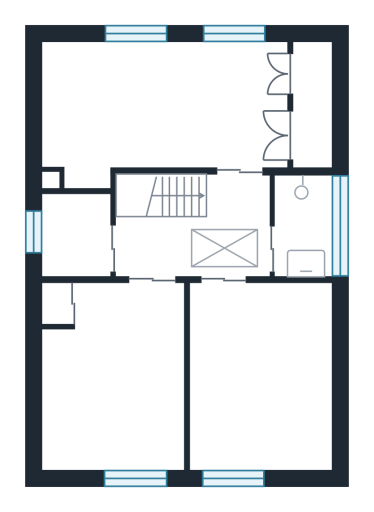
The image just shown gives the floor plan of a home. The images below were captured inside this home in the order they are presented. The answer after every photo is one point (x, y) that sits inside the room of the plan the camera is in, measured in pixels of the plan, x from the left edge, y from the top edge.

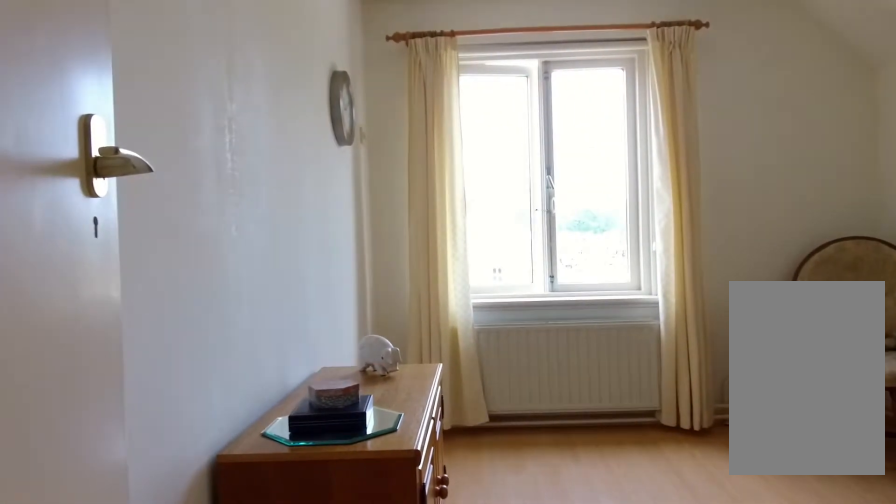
(118, 380)
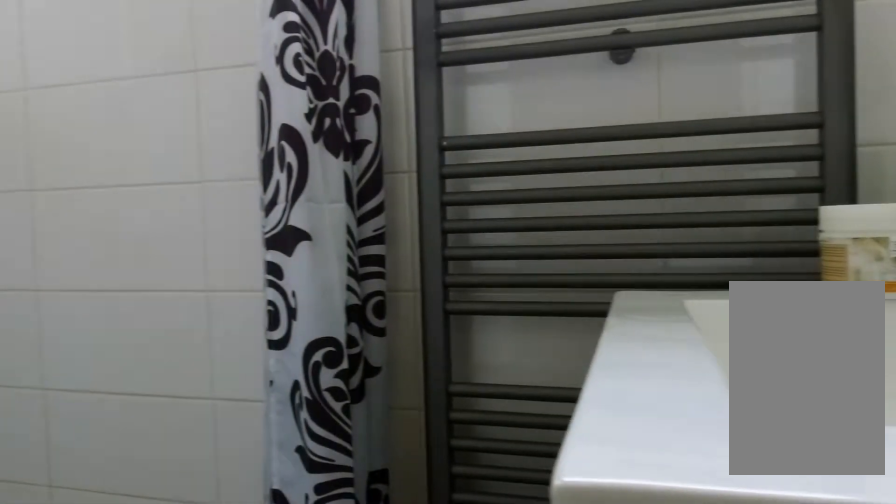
(301, 219)
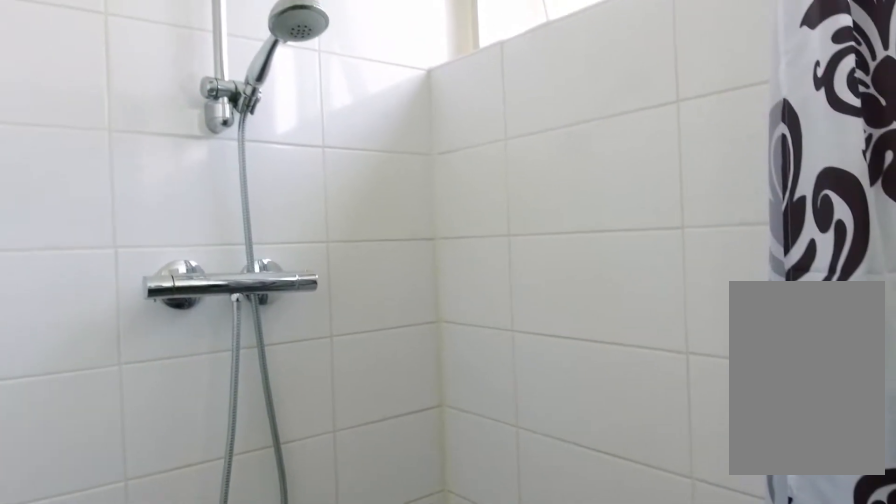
(301, 219)
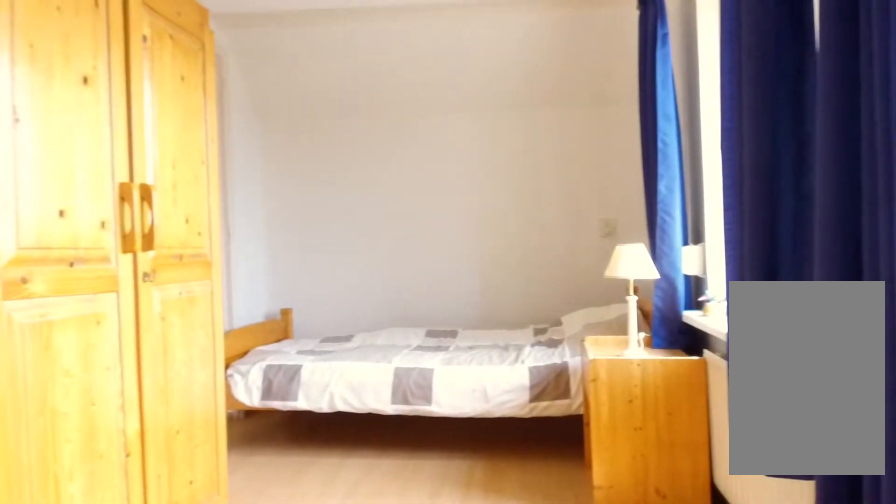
(160, 109)
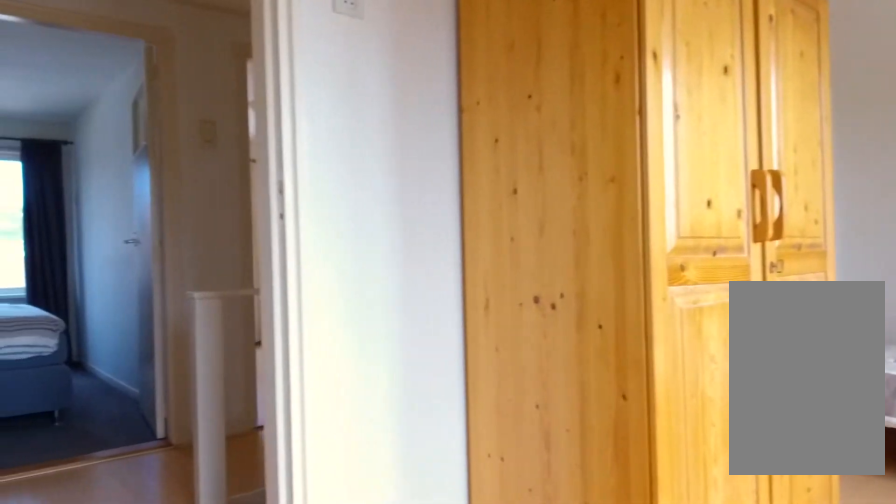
(160, 109)
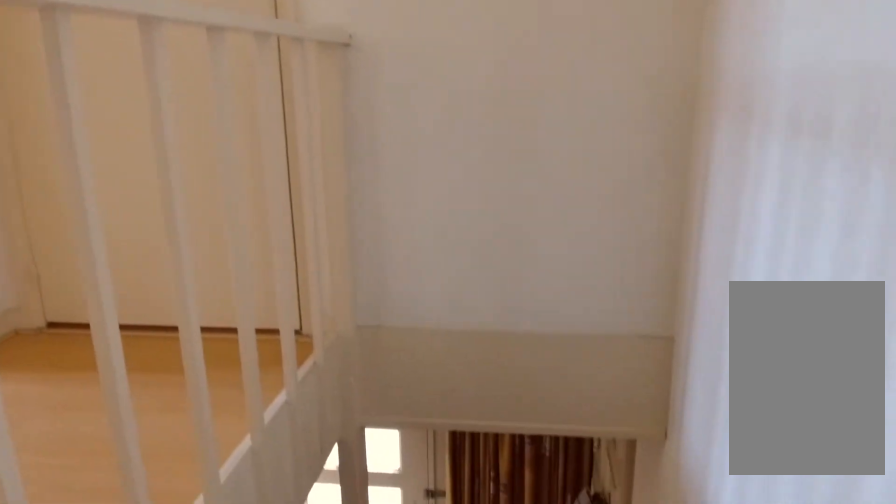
(193, 227)
